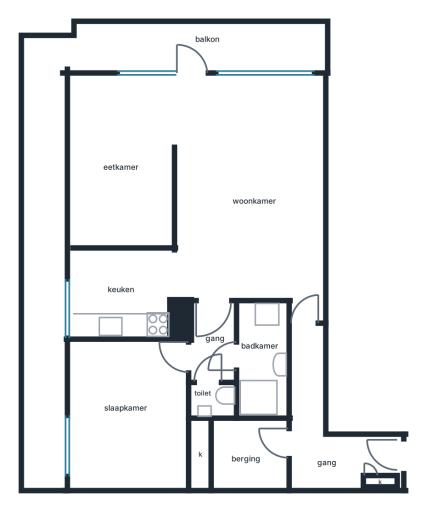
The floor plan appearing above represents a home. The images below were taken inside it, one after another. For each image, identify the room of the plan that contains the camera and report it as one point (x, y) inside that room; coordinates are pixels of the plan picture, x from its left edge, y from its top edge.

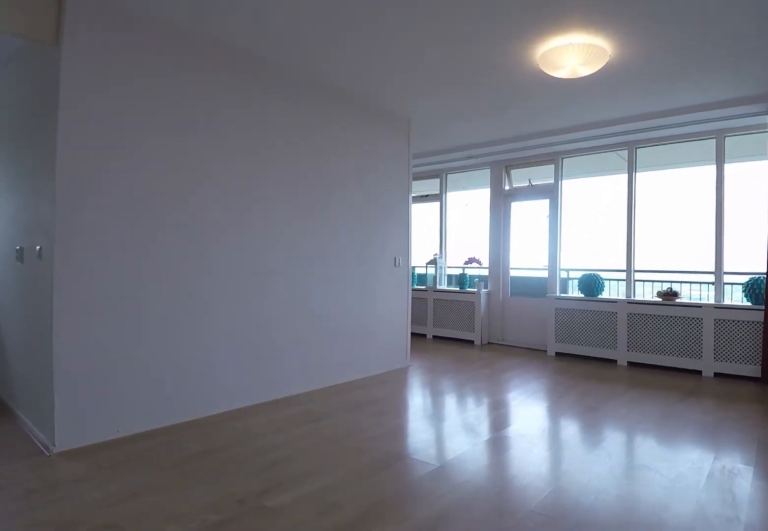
(250, 191)
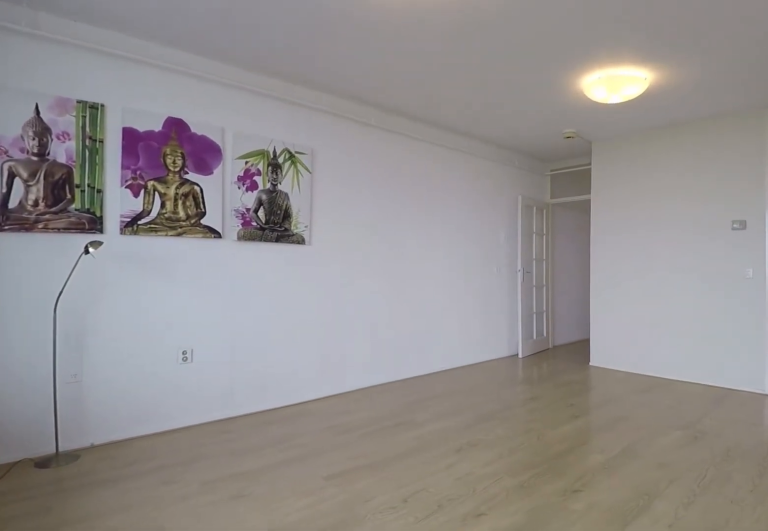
(250, 191)
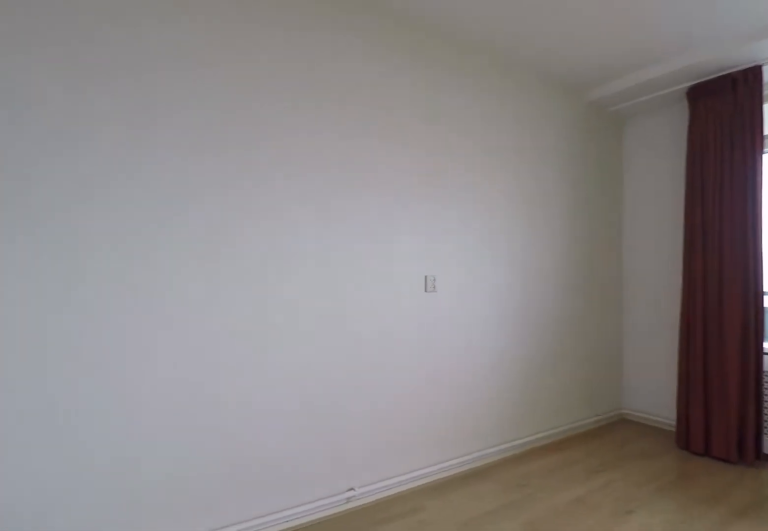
(123, 160)
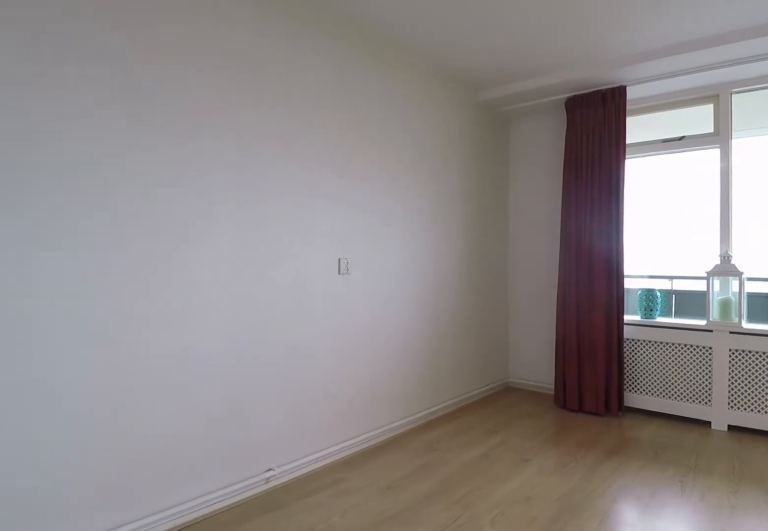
(123, 160)
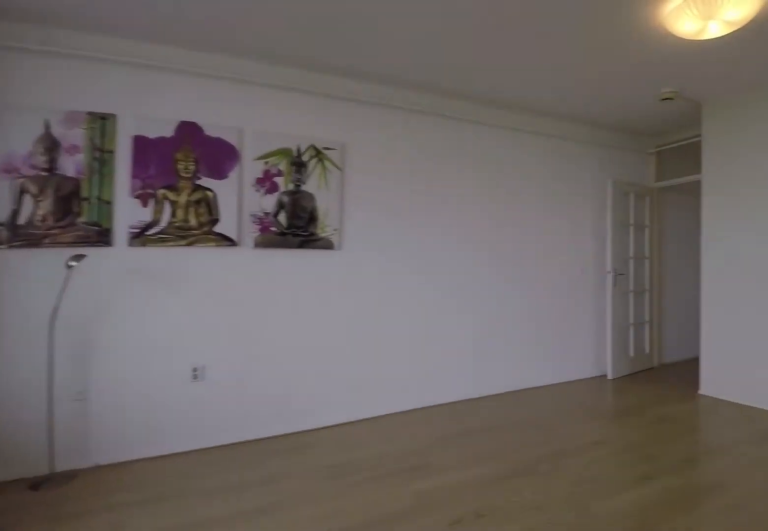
(250, 190)
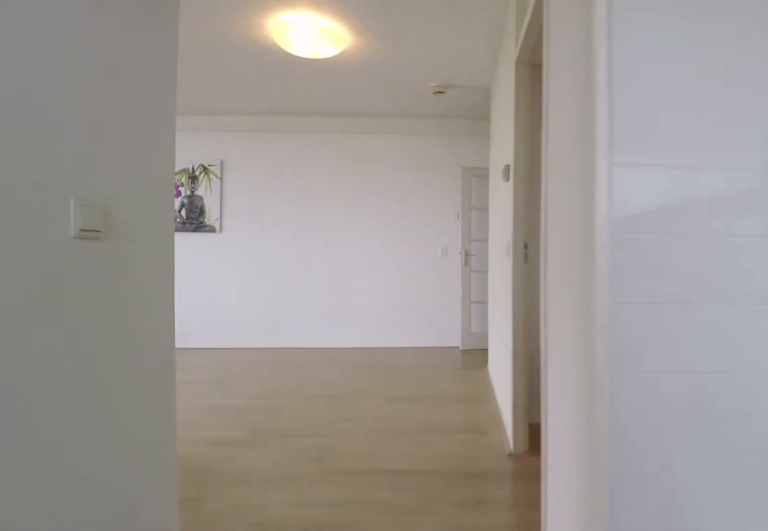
(120, 323)
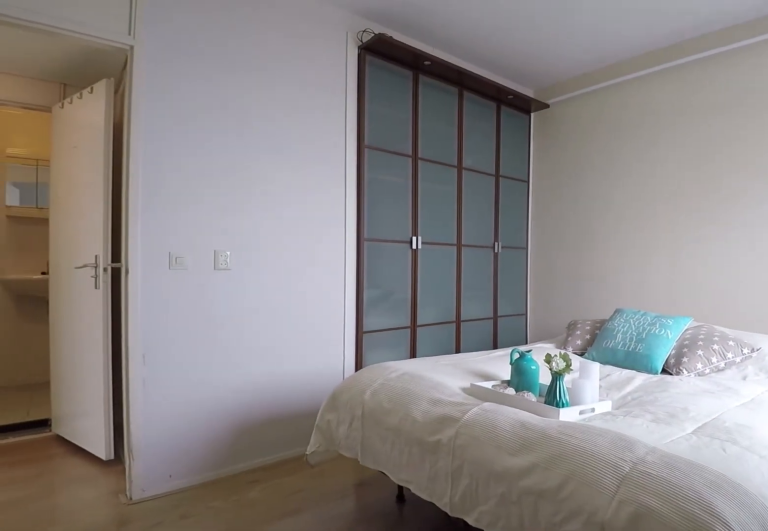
(130, 415)
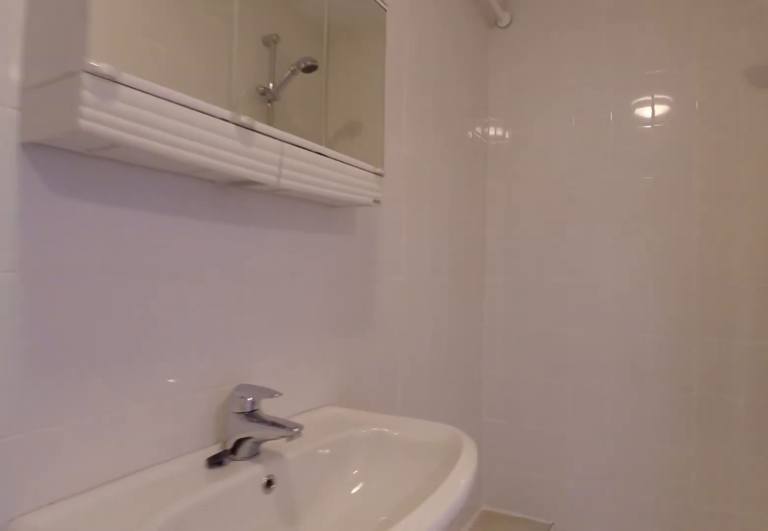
(266, 367)
